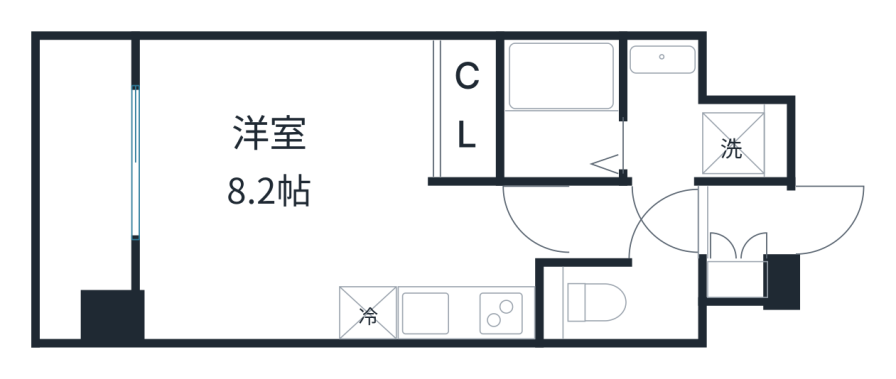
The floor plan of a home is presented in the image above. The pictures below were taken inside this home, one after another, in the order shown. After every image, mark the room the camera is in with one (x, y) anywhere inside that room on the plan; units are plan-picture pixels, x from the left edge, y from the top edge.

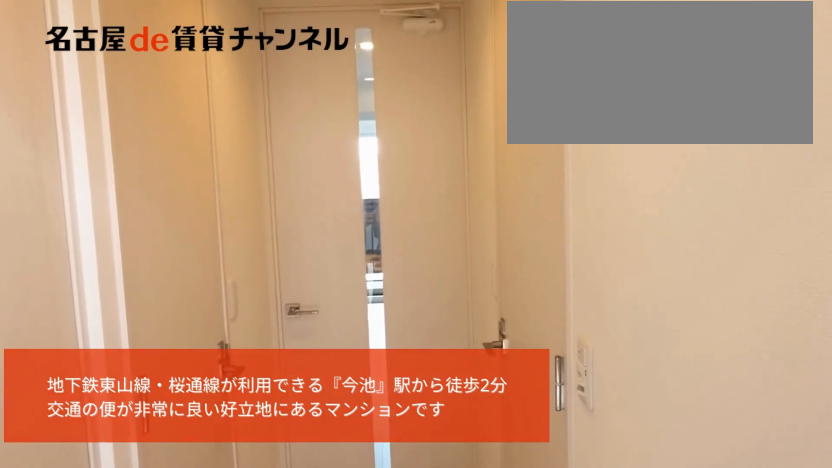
(682, 223)
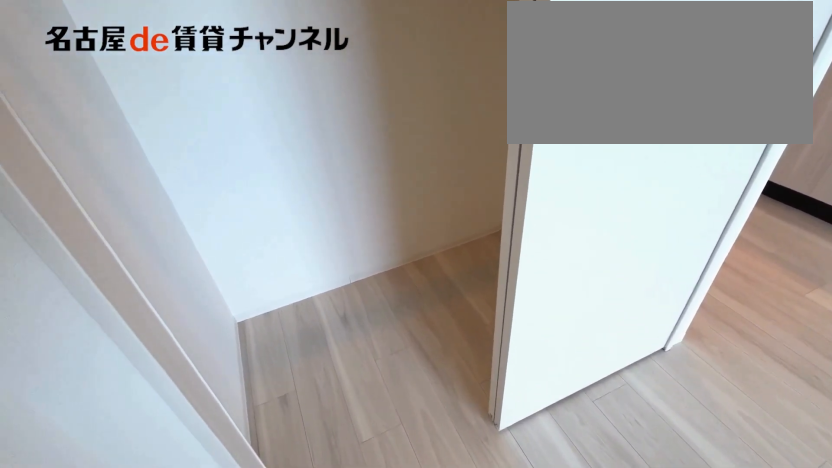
(469, 108)
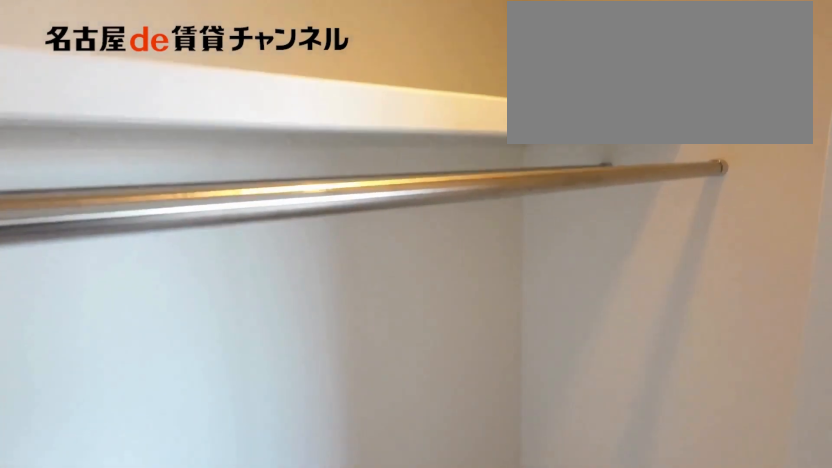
(469, 108)
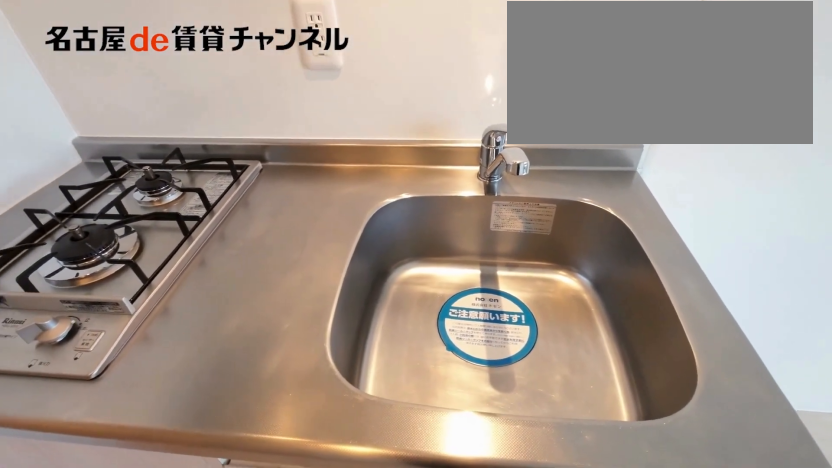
(466, 312)
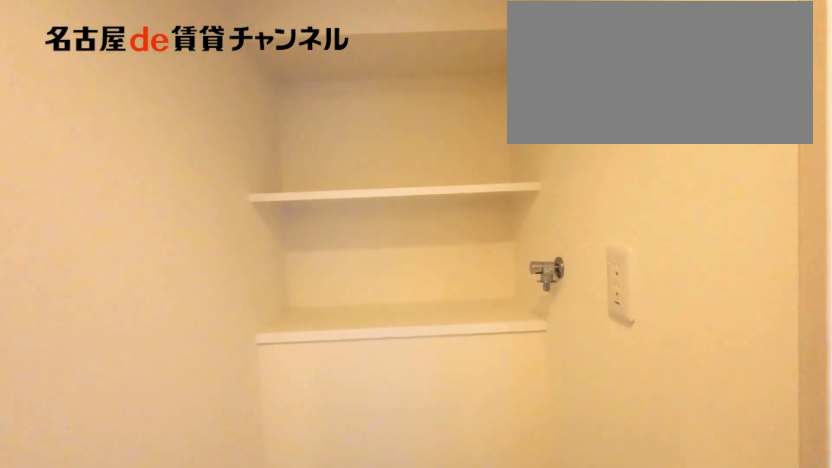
(694, 121)
